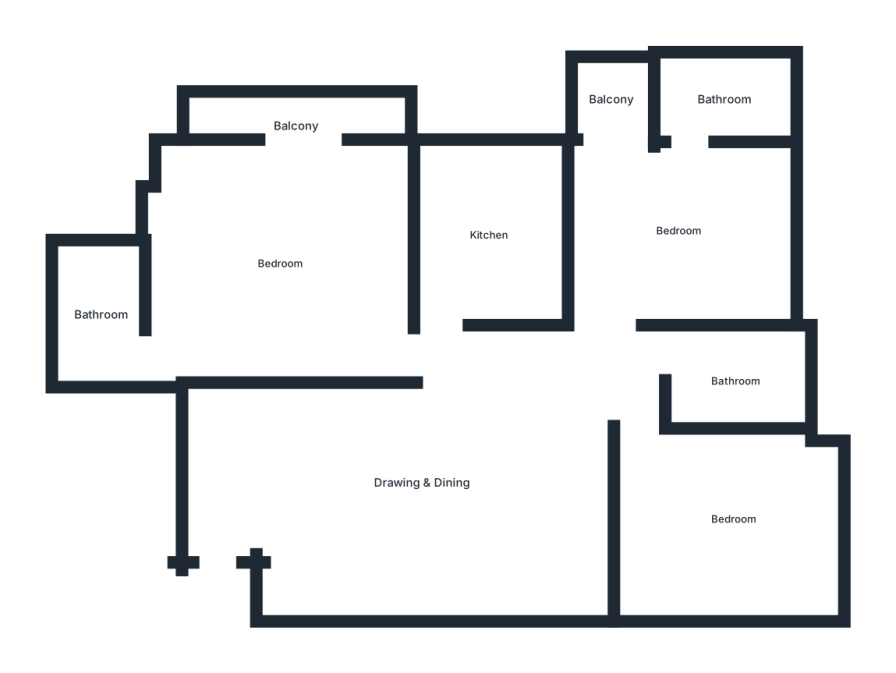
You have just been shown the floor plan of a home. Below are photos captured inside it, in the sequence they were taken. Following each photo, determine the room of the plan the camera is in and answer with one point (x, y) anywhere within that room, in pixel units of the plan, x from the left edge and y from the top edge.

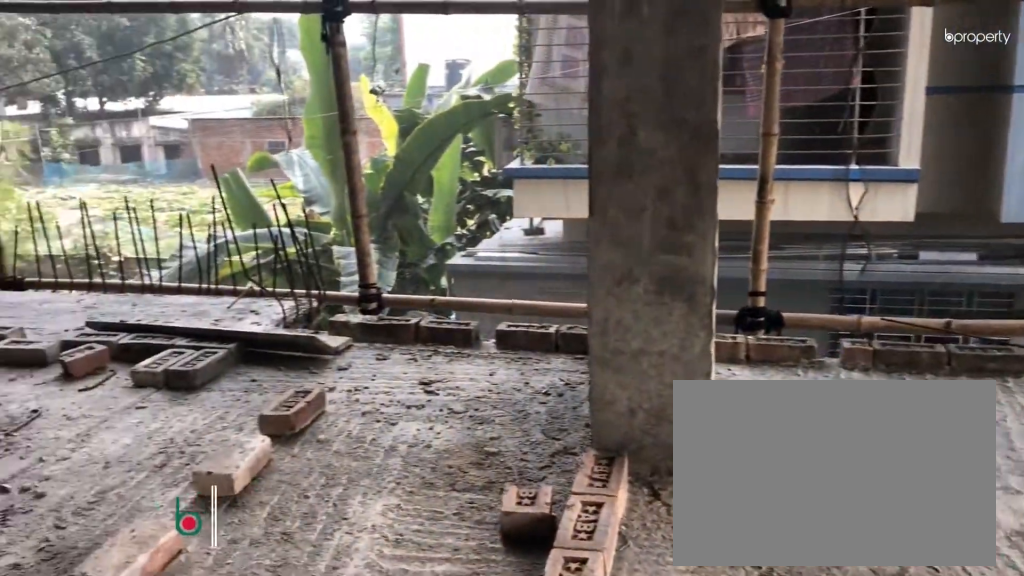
(488, 238)
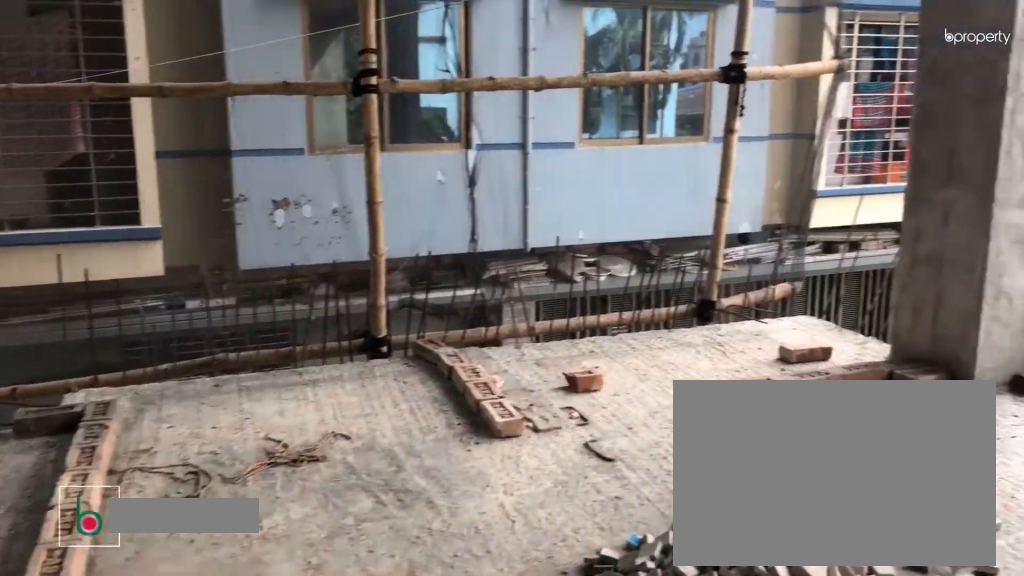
(678, 232)
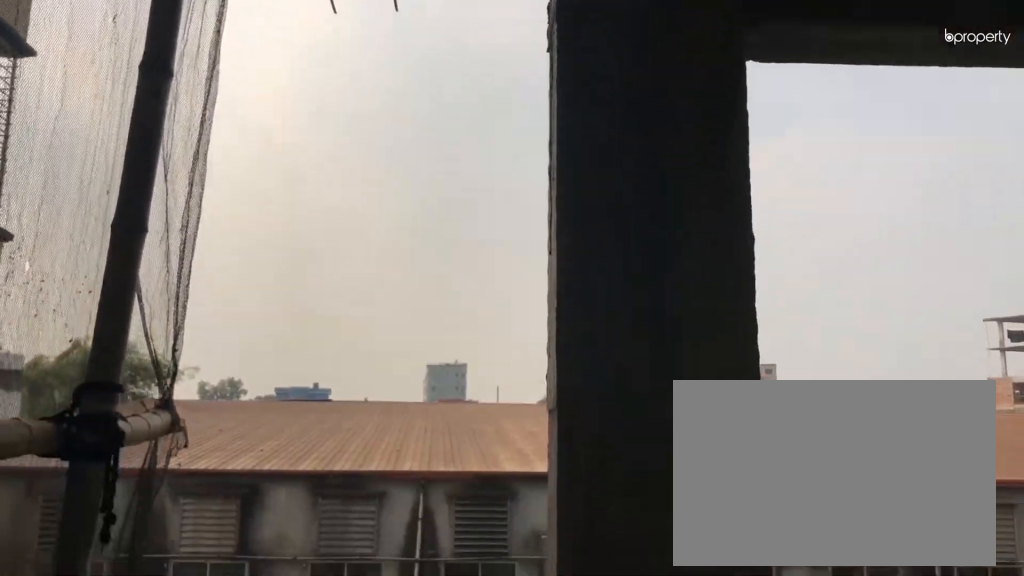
(727, 99)
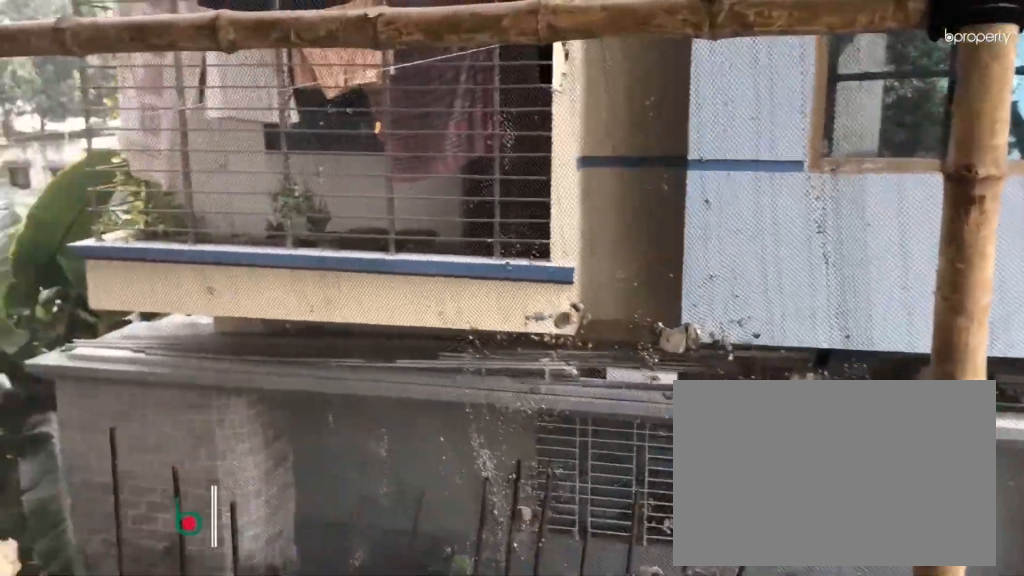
(614, 100)
